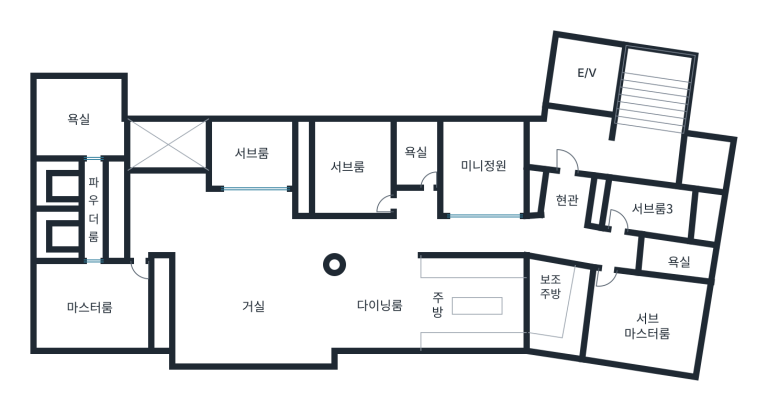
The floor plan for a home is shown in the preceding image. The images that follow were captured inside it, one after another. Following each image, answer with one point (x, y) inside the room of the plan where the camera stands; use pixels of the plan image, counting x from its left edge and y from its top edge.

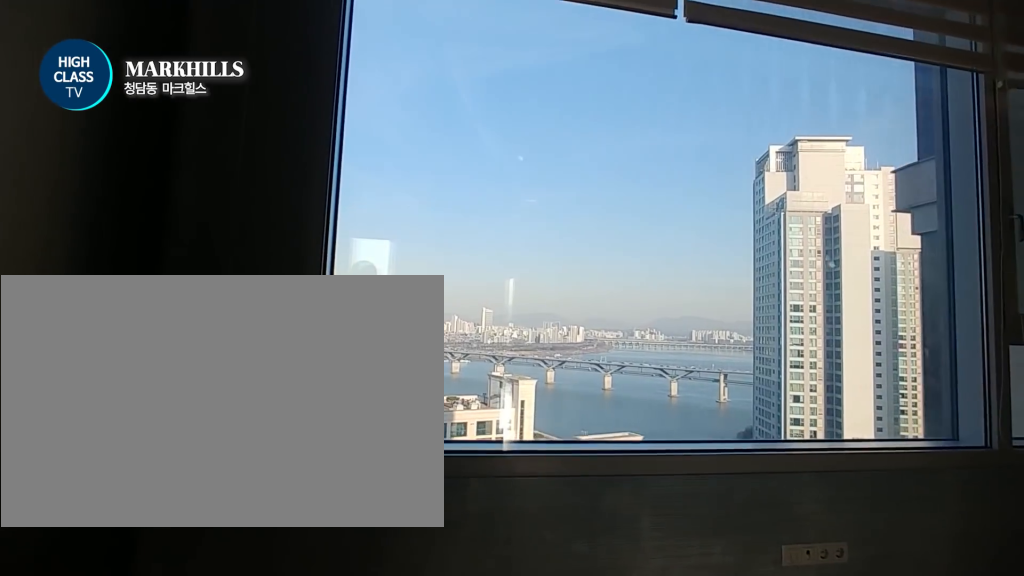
(100, 307)
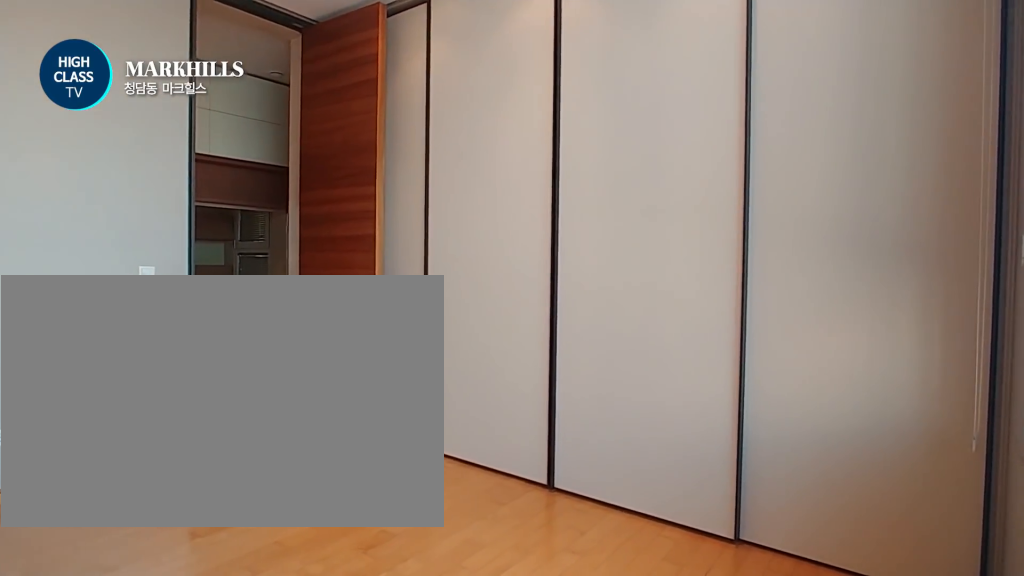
(647, 328)
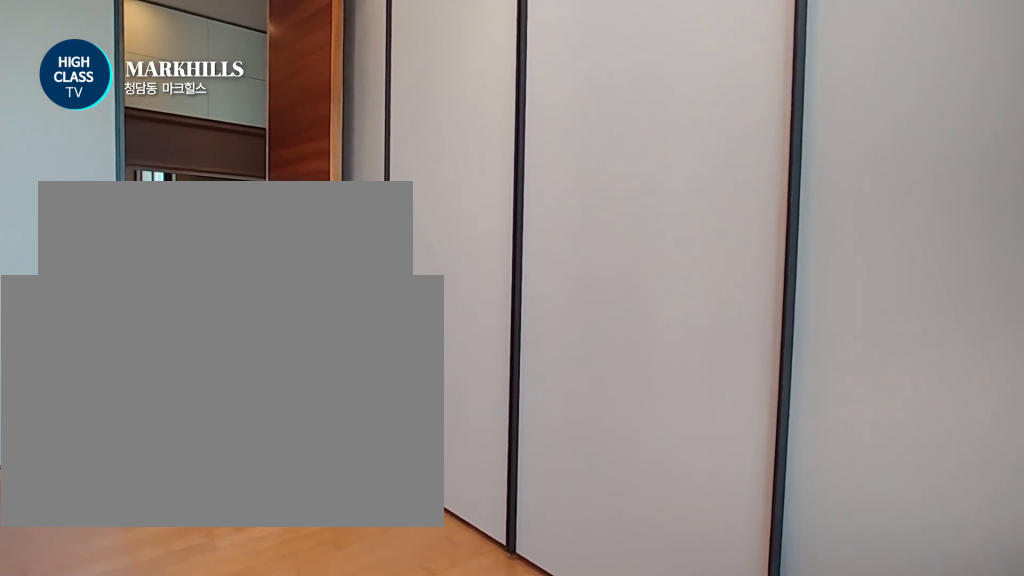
(647, 328)
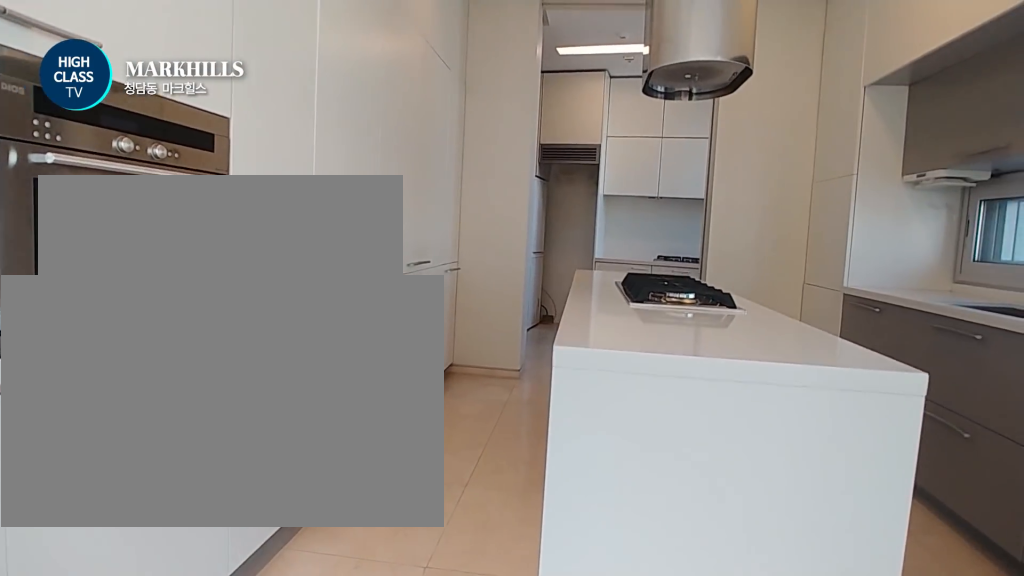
(429, 305)
